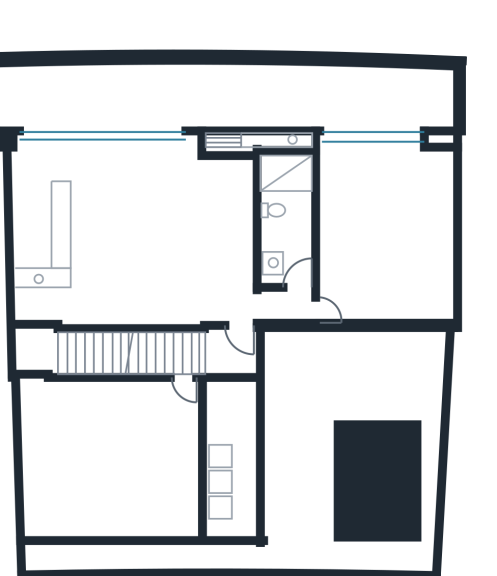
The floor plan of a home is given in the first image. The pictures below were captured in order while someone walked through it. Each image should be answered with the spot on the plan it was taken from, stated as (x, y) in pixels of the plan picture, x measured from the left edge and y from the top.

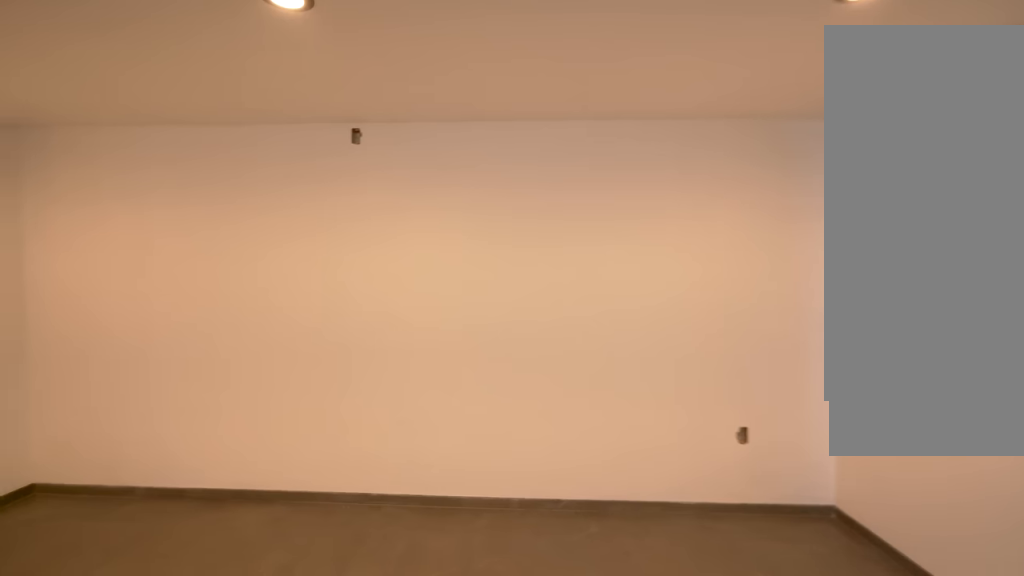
(141, 402)
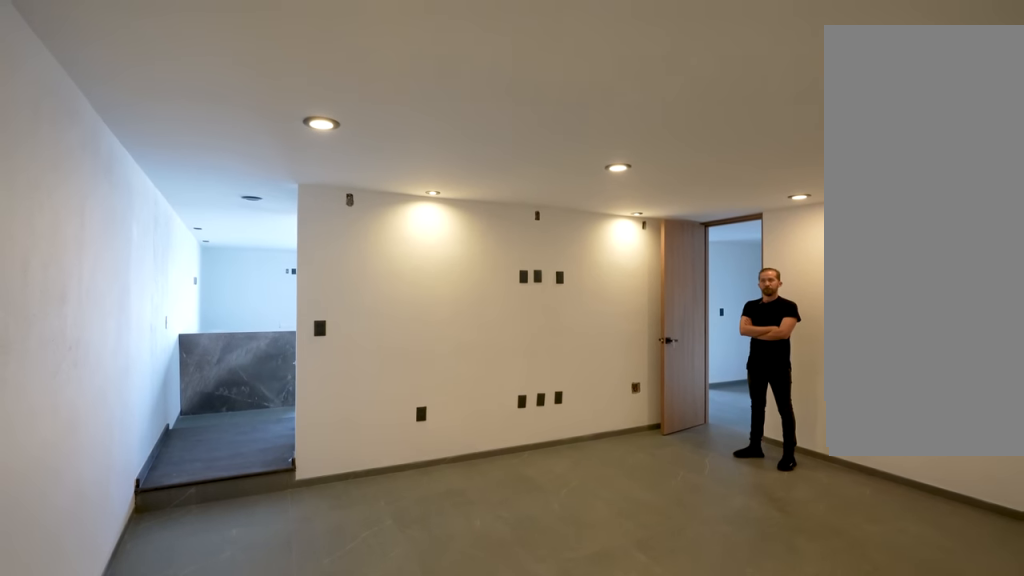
(37, 517)
